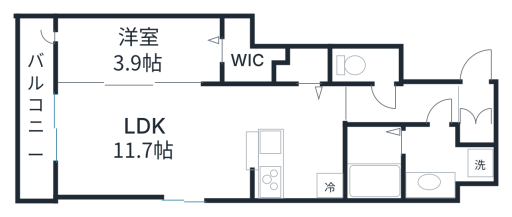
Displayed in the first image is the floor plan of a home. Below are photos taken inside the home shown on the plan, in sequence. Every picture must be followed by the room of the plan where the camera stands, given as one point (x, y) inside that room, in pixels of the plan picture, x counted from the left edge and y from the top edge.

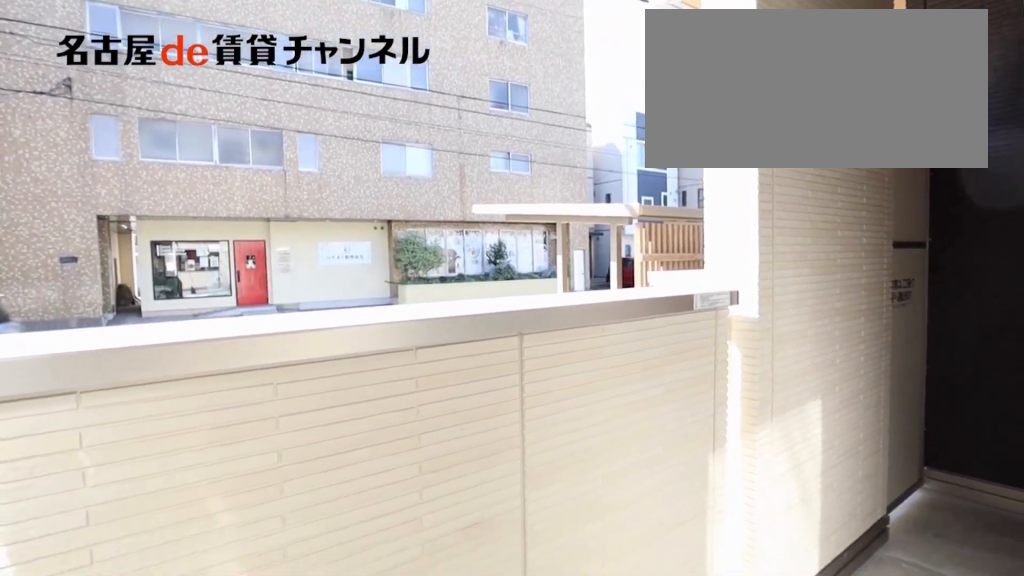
(38, 110)
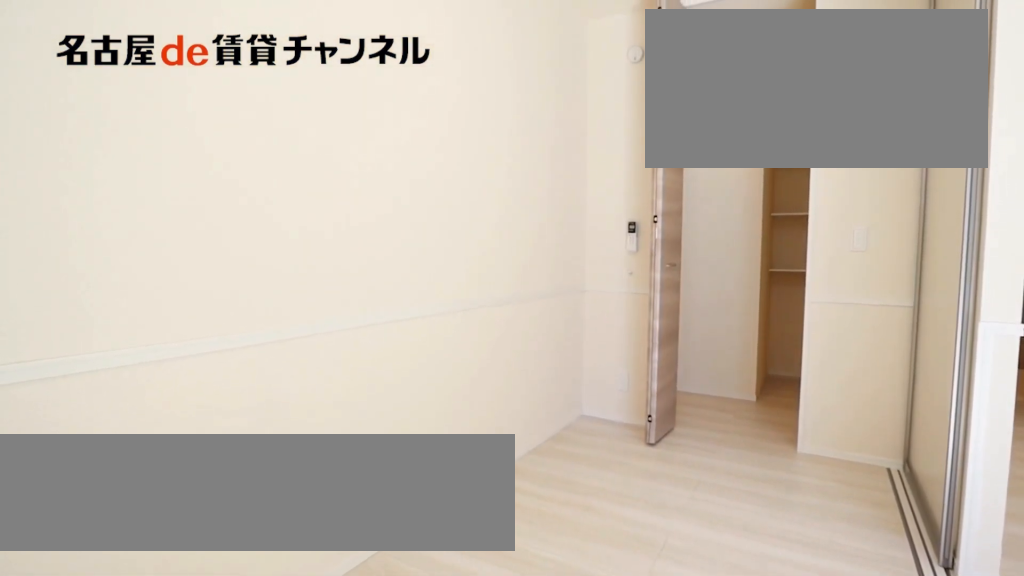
(139, 51)
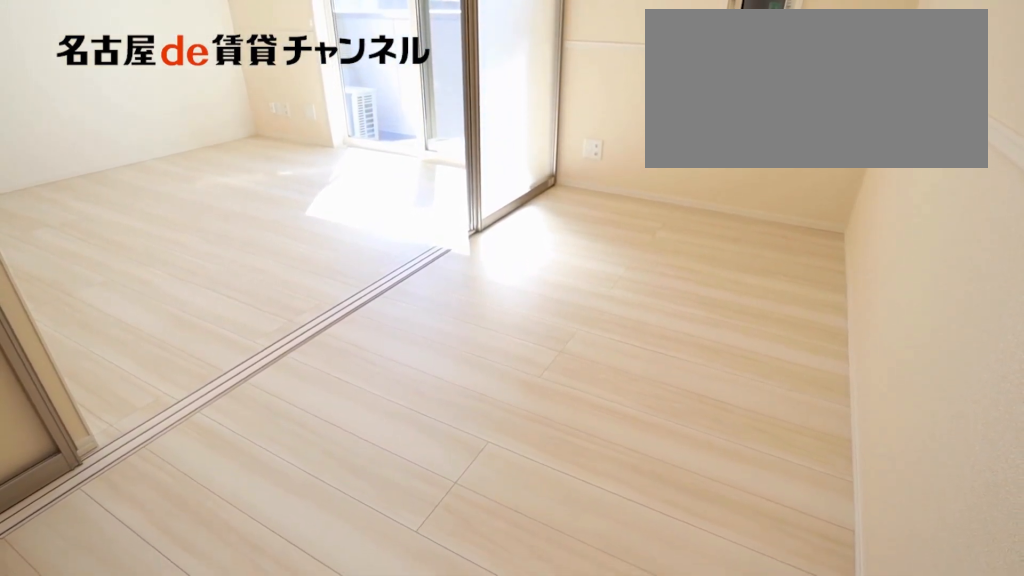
(139, 51)
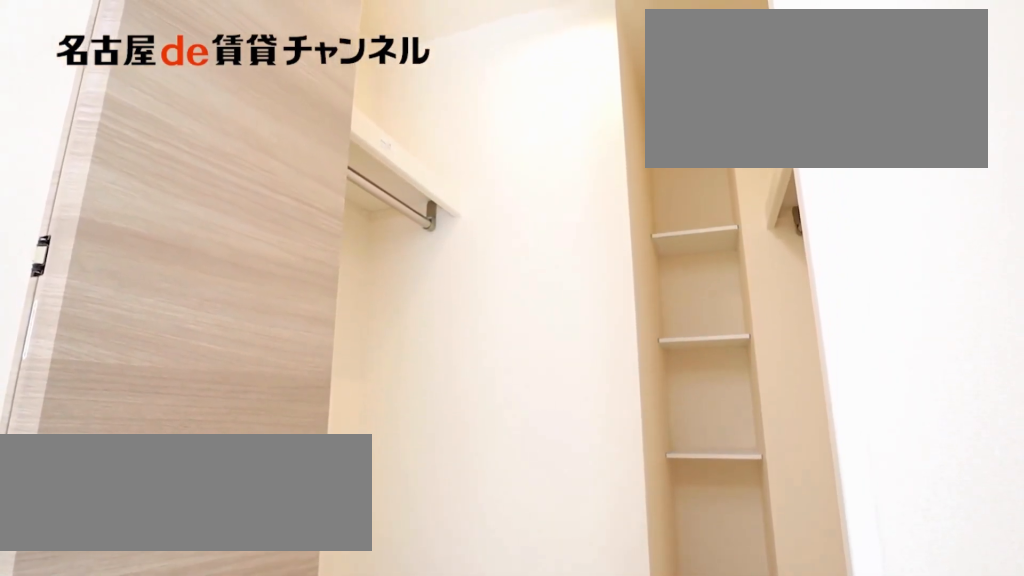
(246, 56)
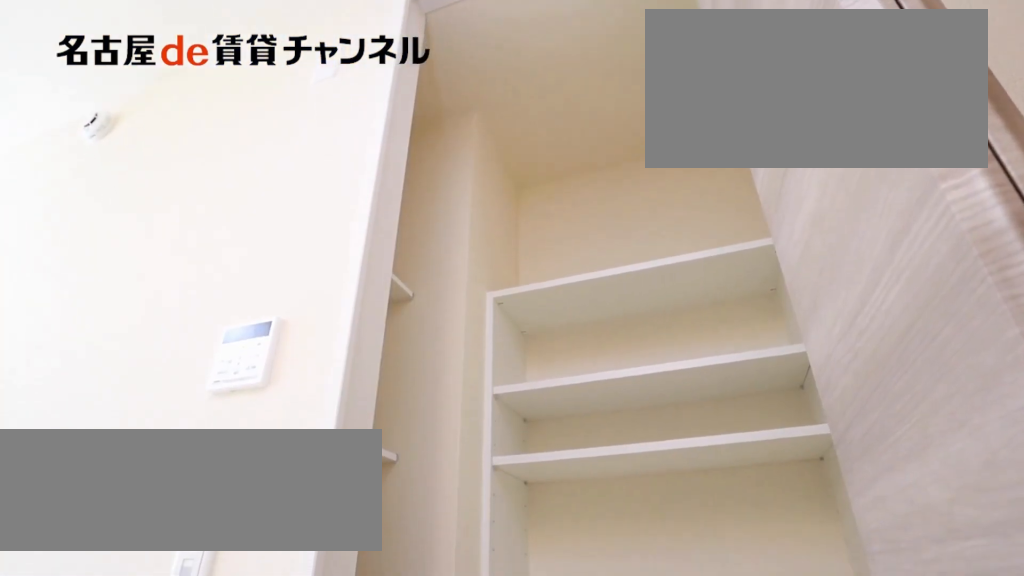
(302, 68)
